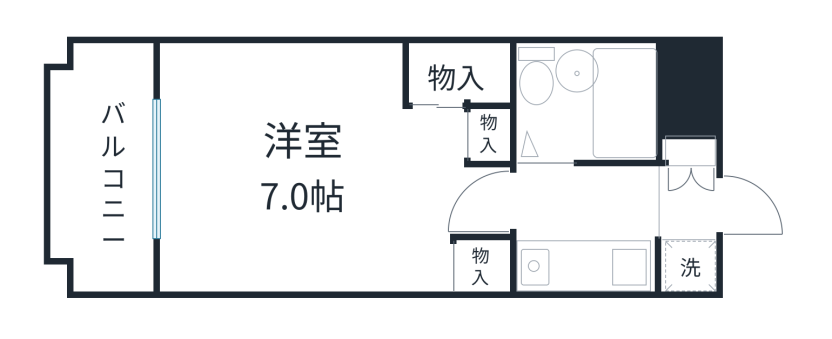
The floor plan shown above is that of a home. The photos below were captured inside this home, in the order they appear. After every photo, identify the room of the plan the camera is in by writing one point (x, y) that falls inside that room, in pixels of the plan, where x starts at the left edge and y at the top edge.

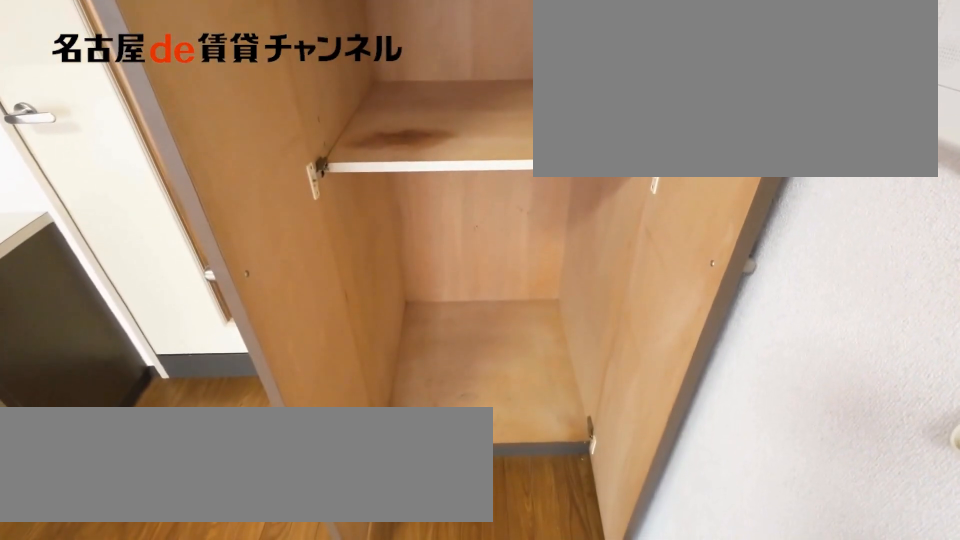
(483, 267)
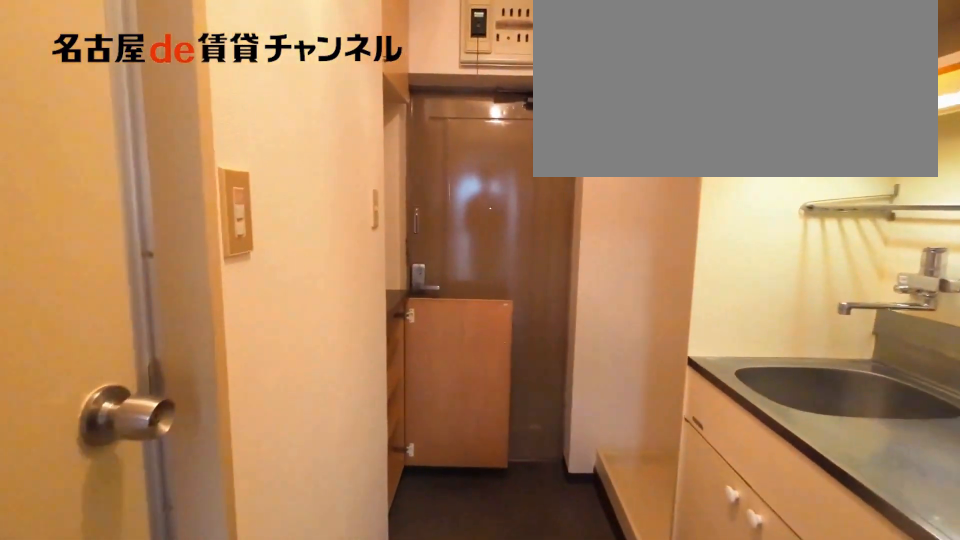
(588, 205)
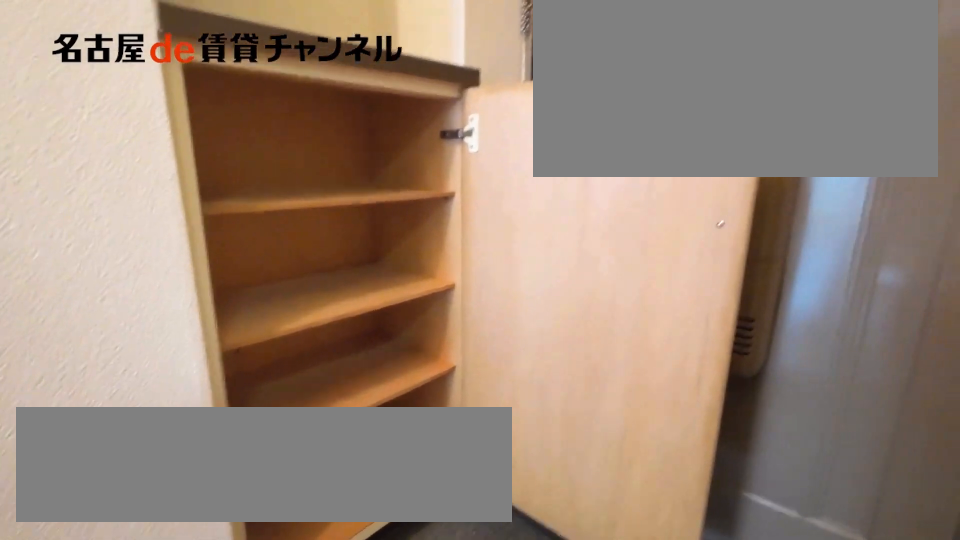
(691, 151)
